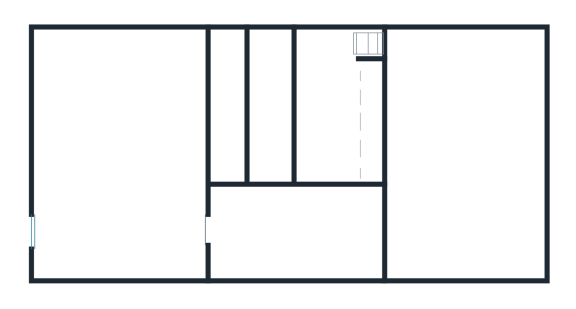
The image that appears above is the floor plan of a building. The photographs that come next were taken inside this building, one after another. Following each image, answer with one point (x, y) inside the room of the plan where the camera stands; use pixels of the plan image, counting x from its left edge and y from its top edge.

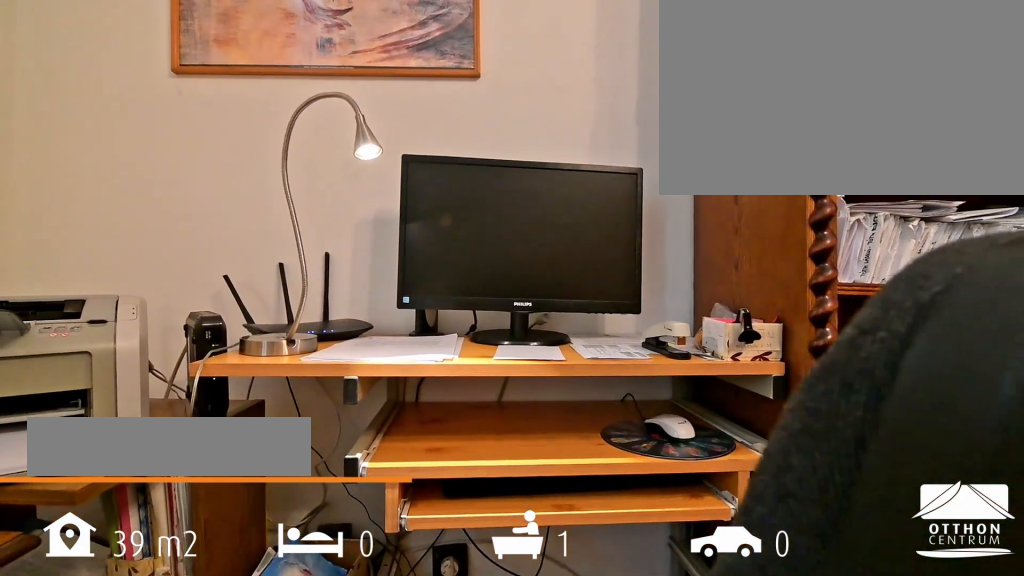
(468, 149)
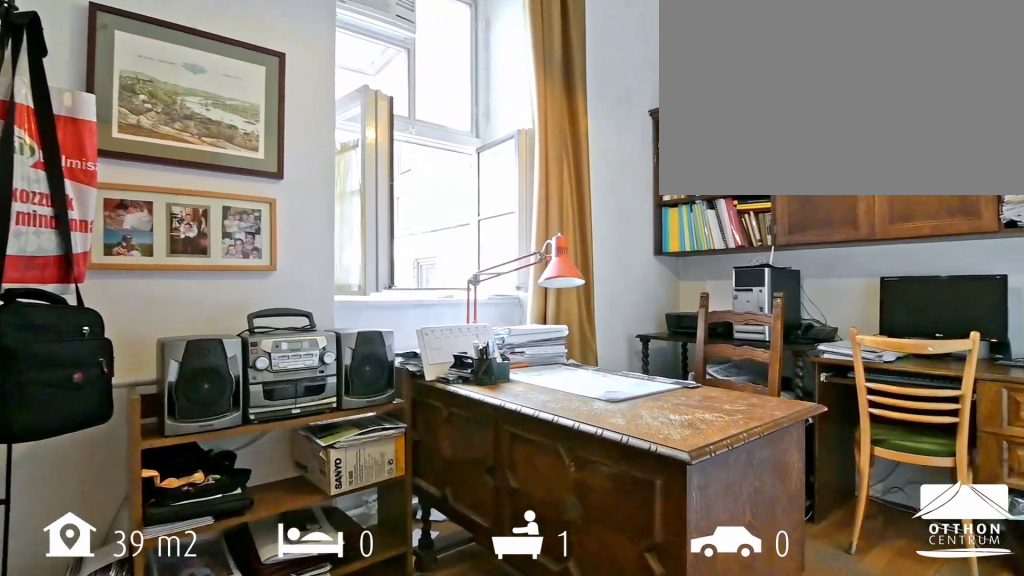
(119, 151)
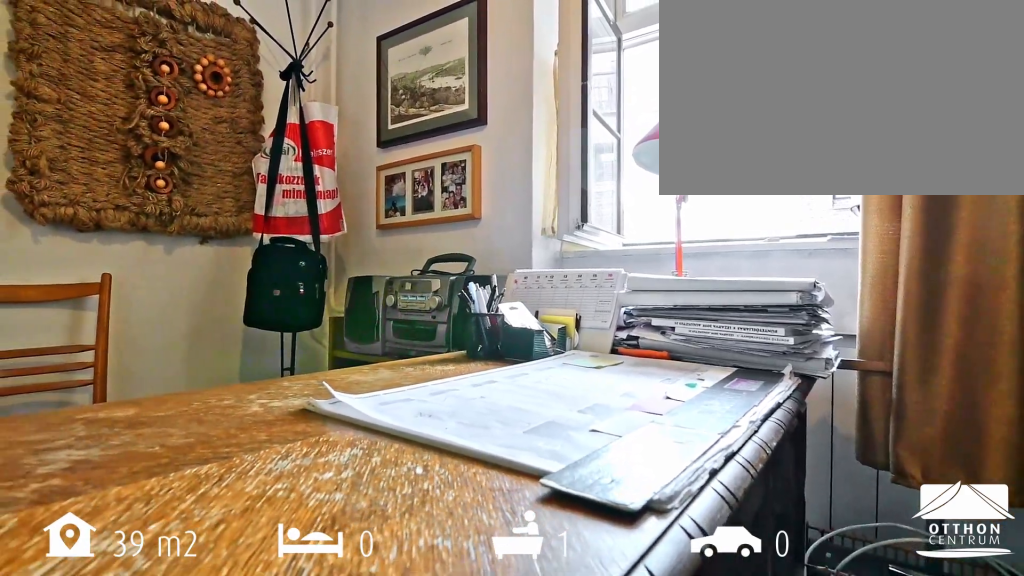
(119, 152)
